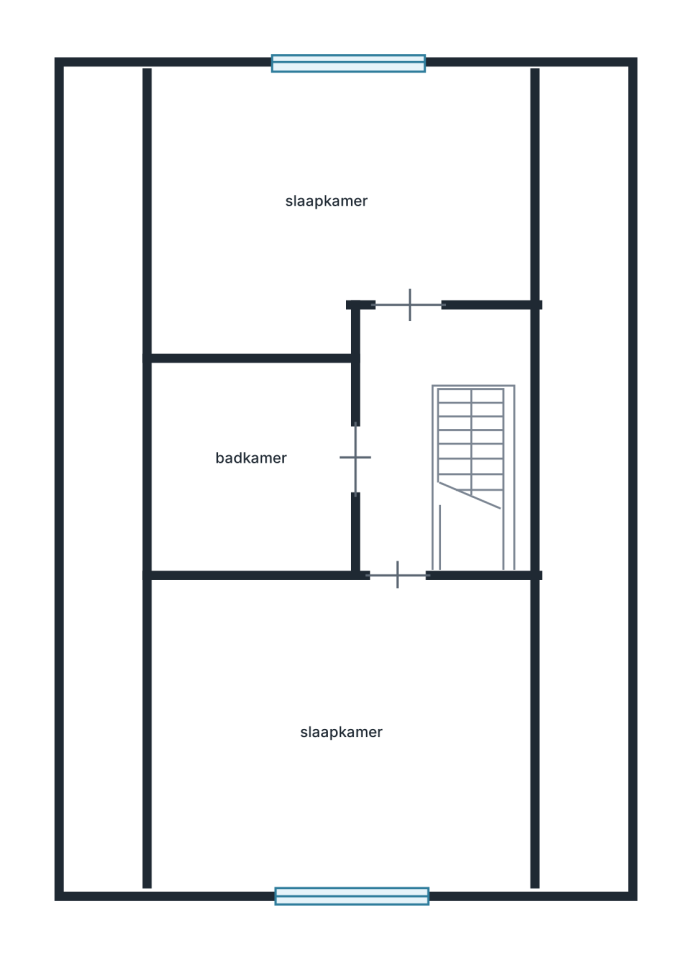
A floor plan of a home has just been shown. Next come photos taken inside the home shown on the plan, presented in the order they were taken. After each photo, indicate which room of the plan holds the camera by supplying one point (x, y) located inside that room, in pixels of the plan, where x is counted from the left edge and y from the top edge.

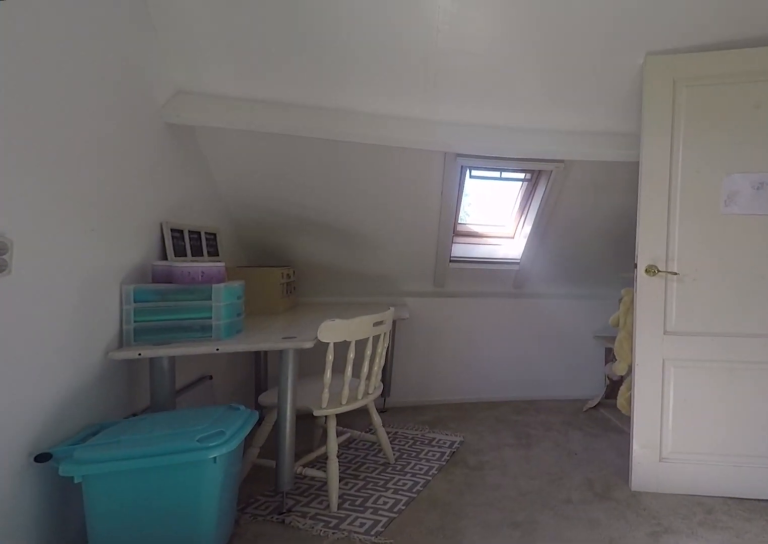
(332, 203)
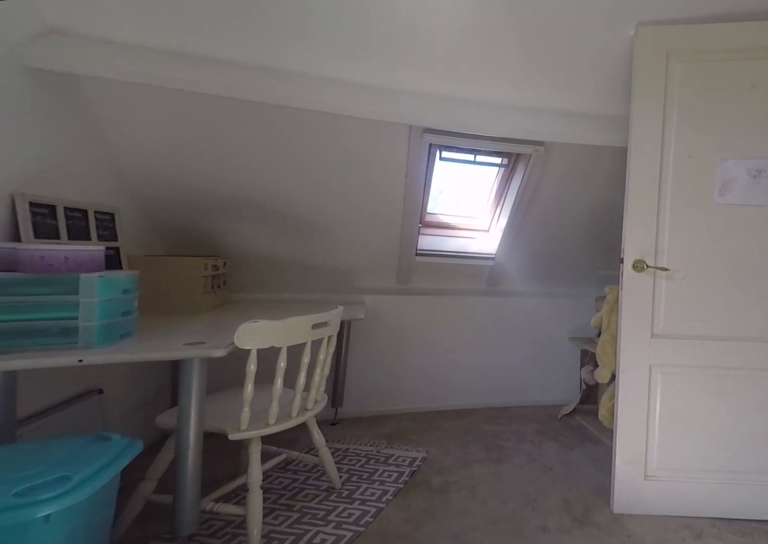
(332, 203)
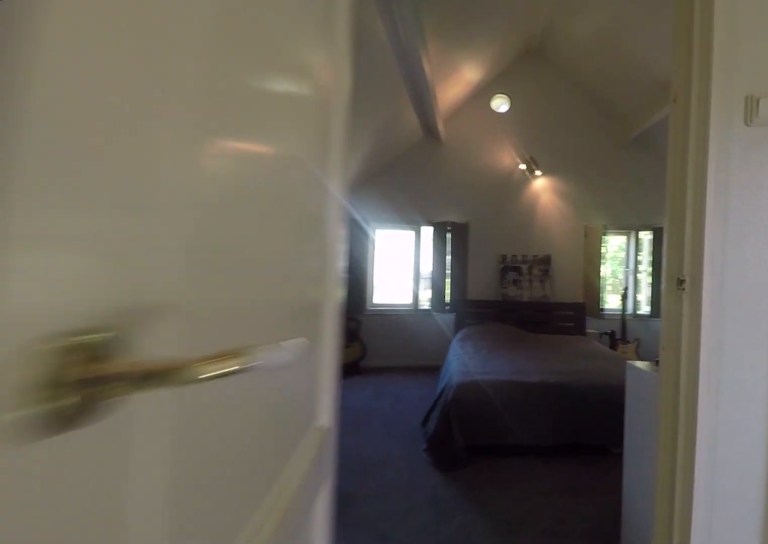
(434, 424)
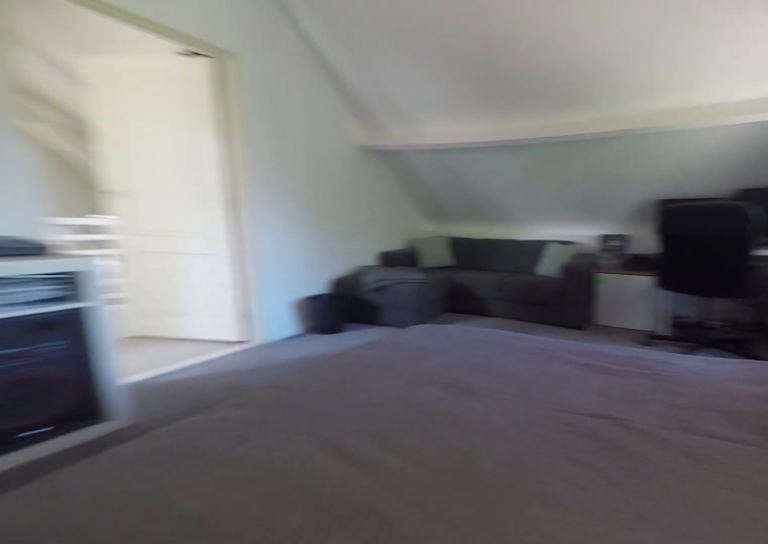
(395, 682)
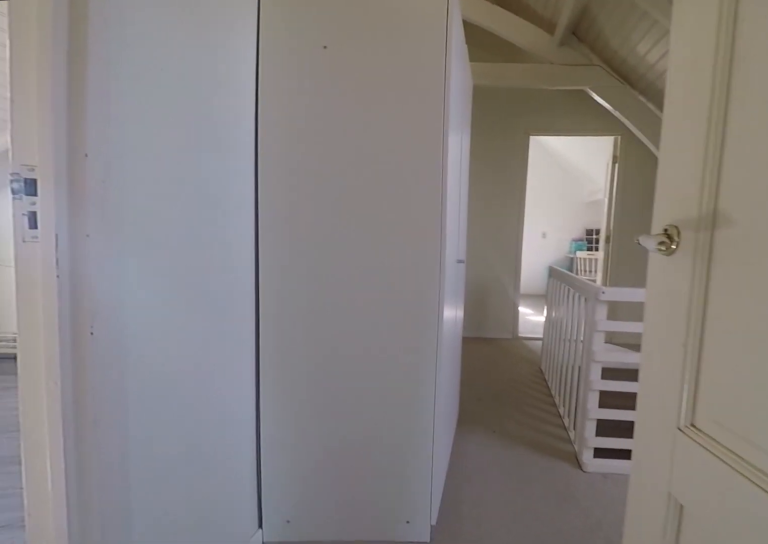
(434, 424)
